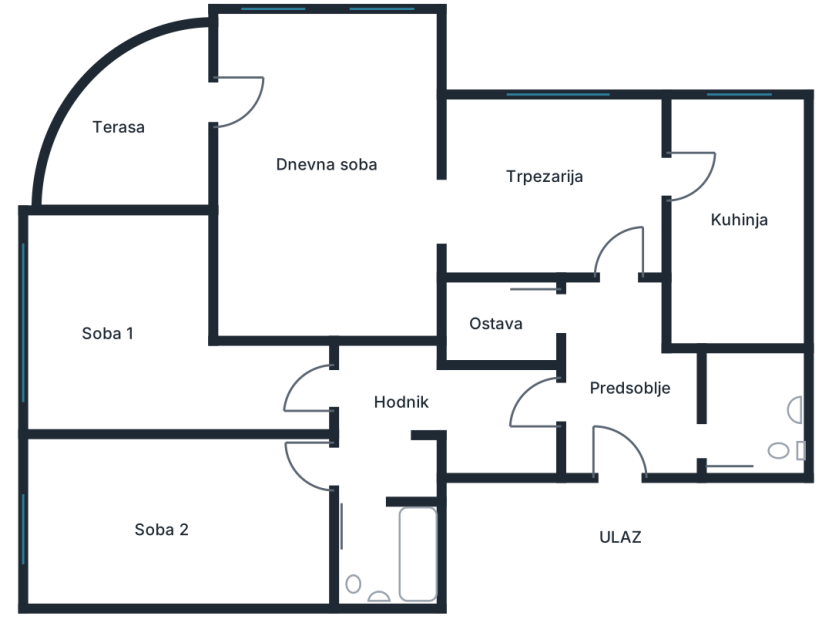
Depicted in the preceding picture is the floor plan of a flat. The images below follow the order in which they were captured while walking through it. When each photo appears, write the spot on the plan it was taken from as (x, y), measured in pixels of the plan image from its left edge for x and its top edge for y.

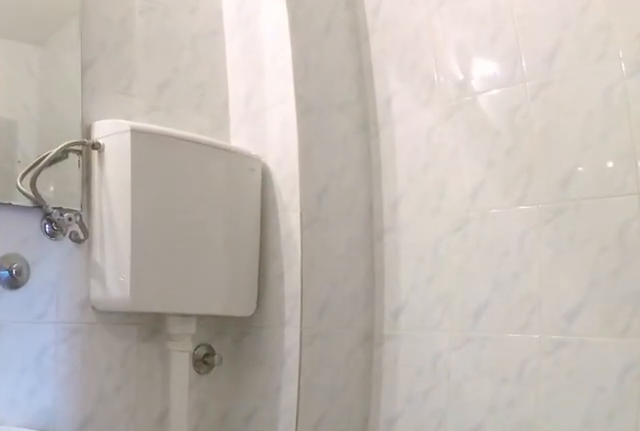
(727, 399)
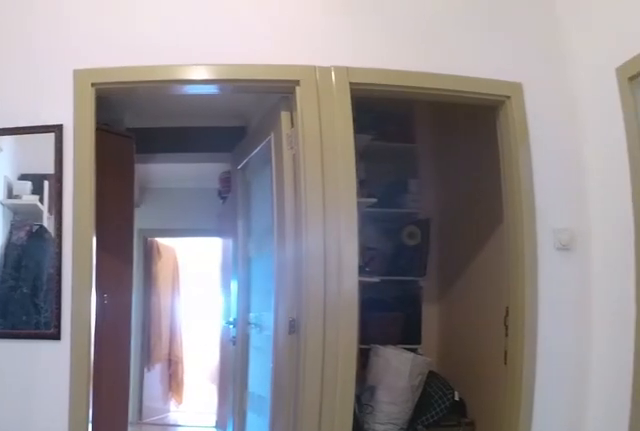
(702, 405)
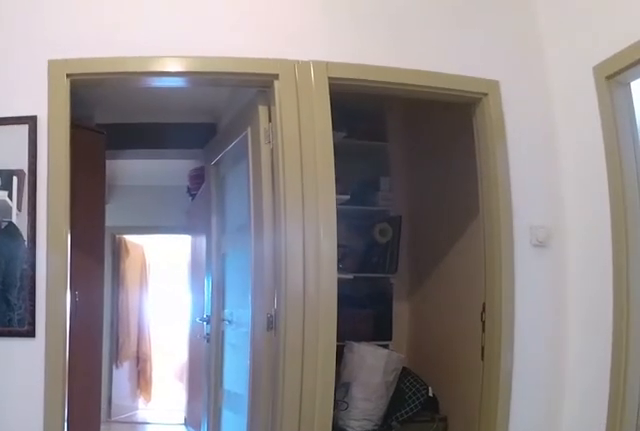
(693, 405)
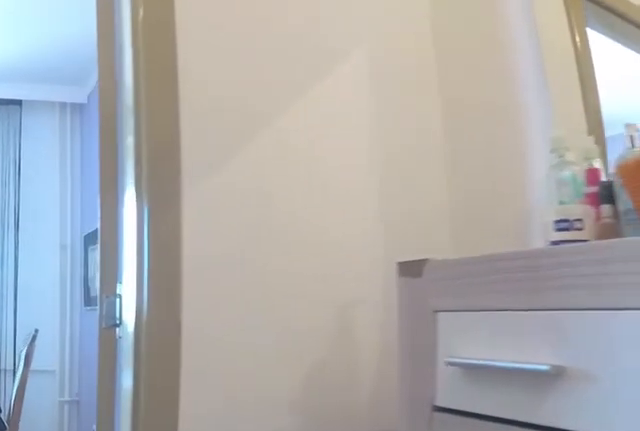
(621, 364)
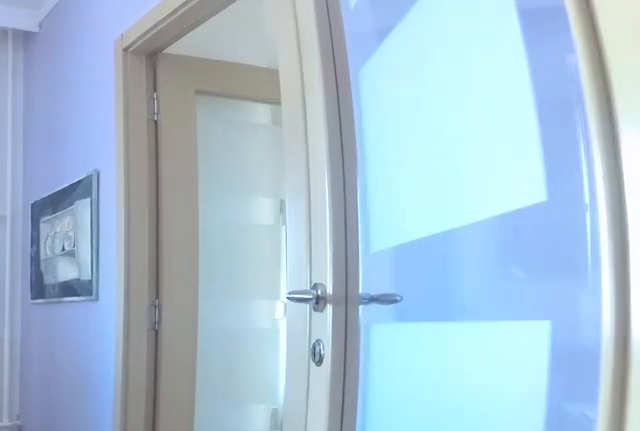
(621, 308)
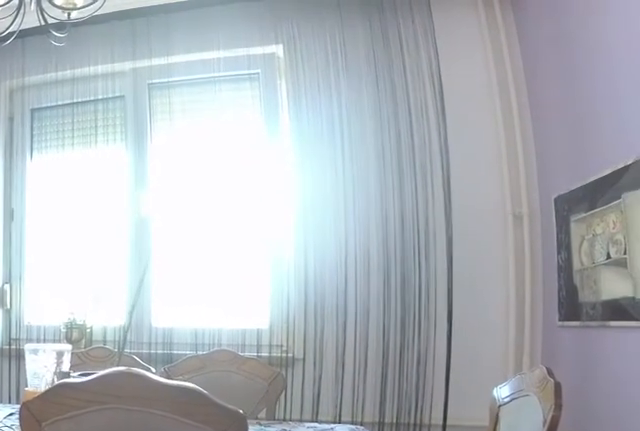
(631, 277)
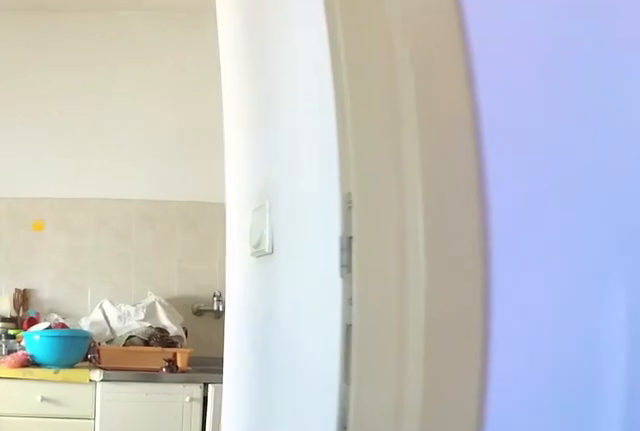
(621, 217)
